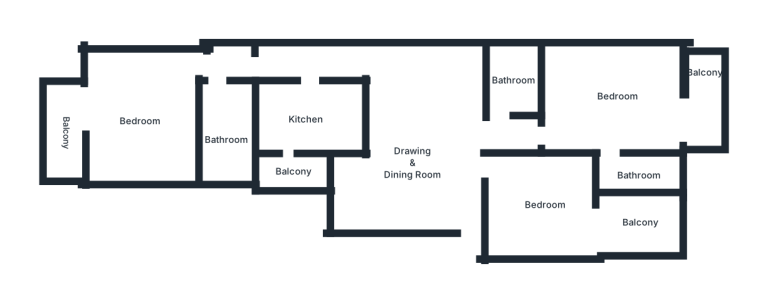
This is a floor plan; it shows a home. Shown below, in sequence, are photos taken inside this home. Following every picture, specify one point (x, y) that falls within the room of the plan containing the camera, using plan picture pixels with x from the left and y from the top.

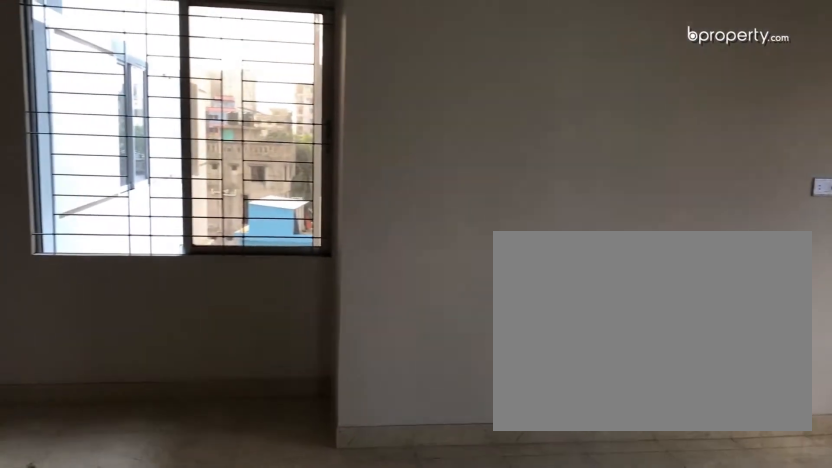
(410, 175)
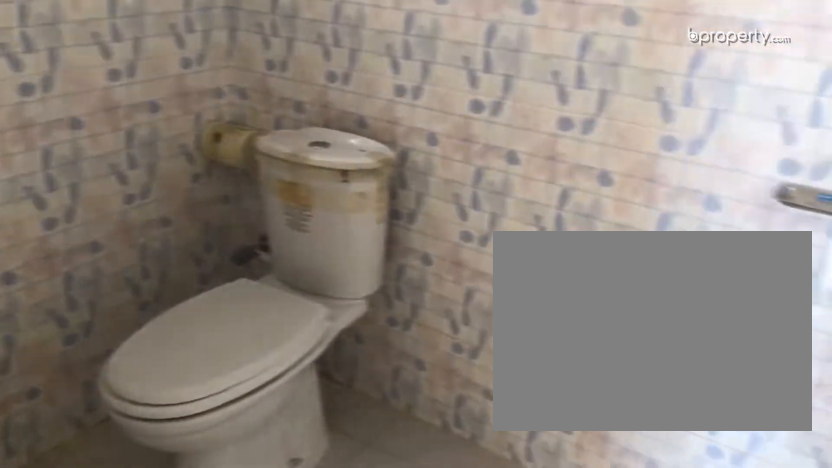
(637, 177)
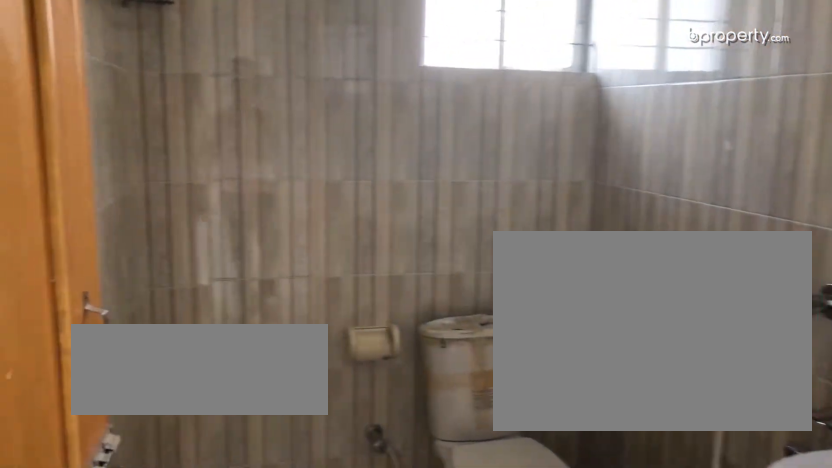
(511, 84)
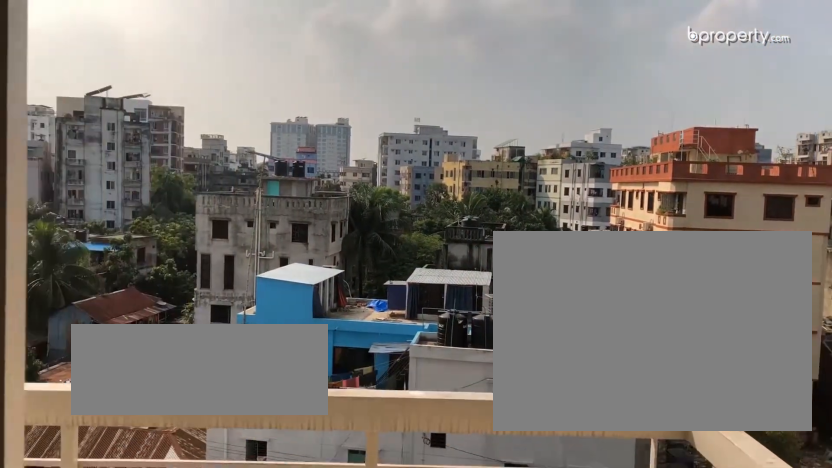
(61, 131)
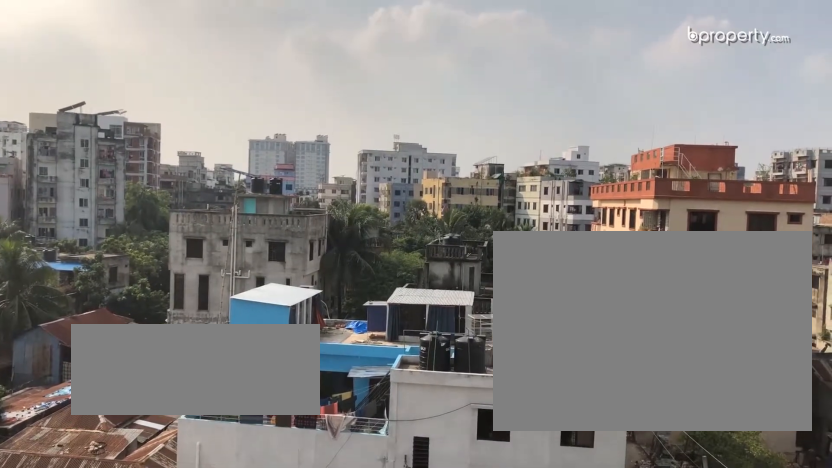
(61, 131)
